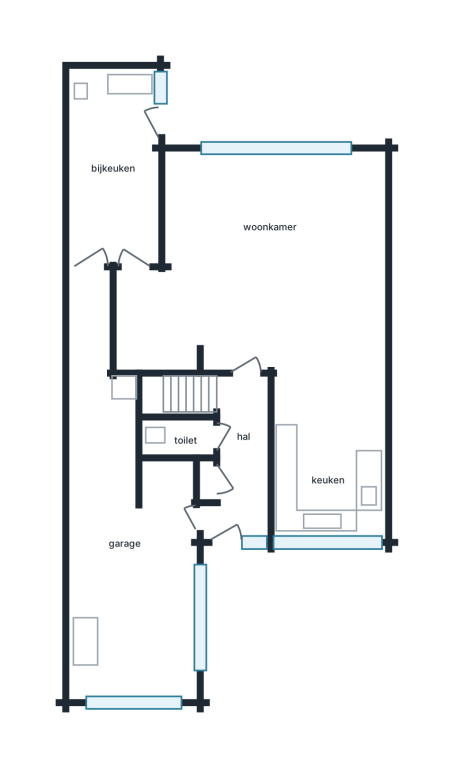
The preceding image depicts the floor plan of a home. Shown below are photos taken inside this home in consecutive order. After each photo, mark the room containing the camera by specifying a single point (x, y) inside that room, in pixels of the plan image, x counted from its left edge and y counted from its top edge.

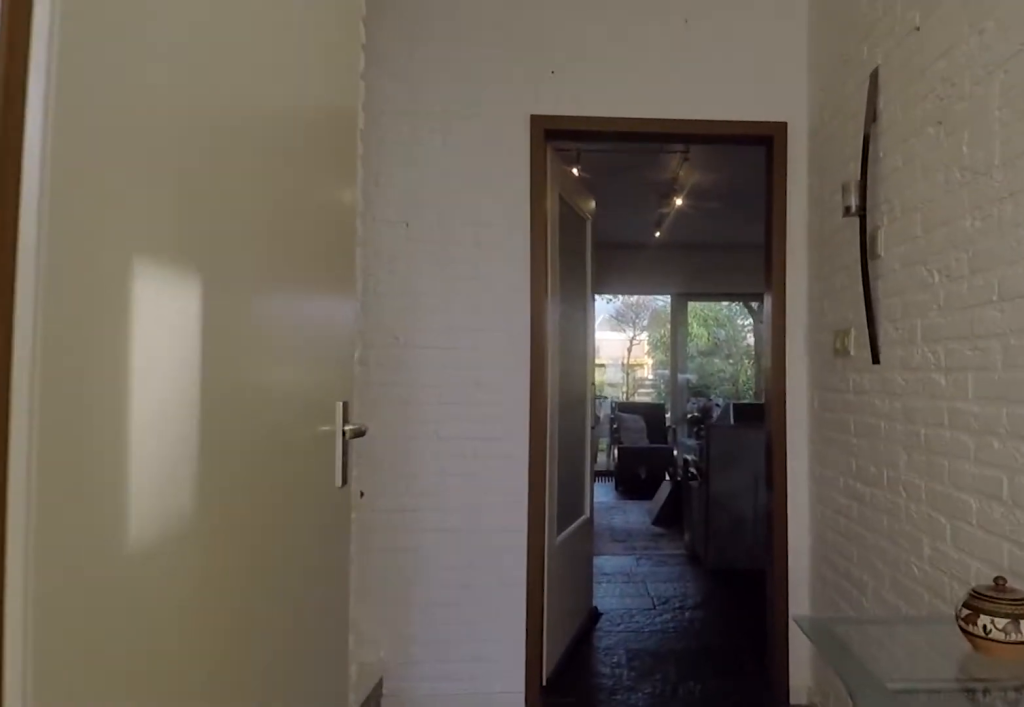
(239, 458)
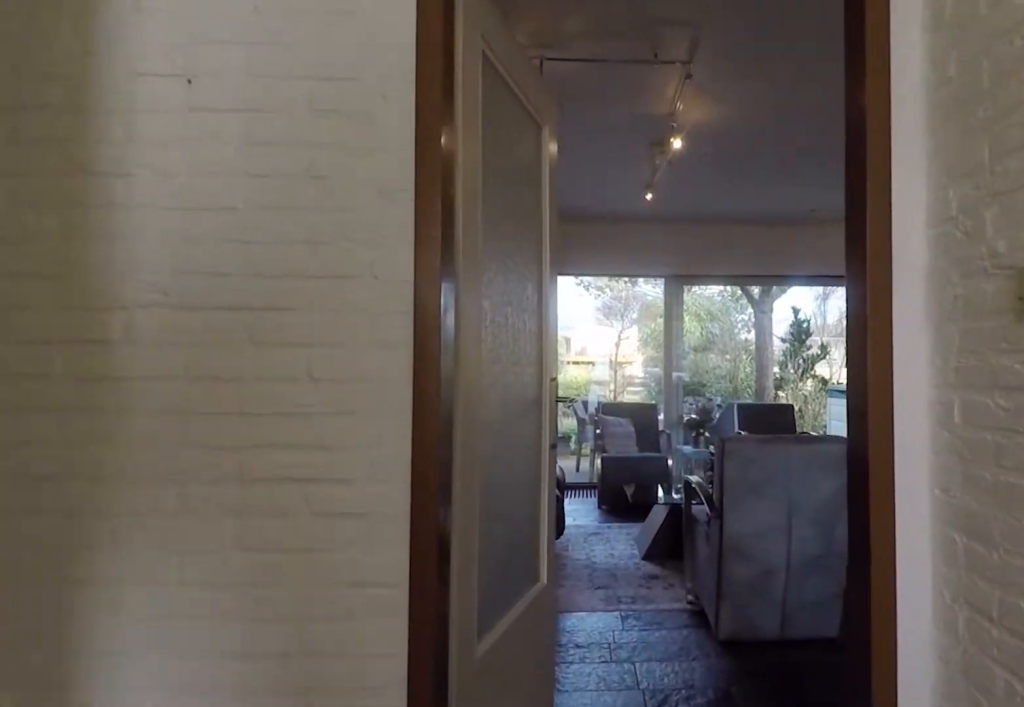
(239, 458)
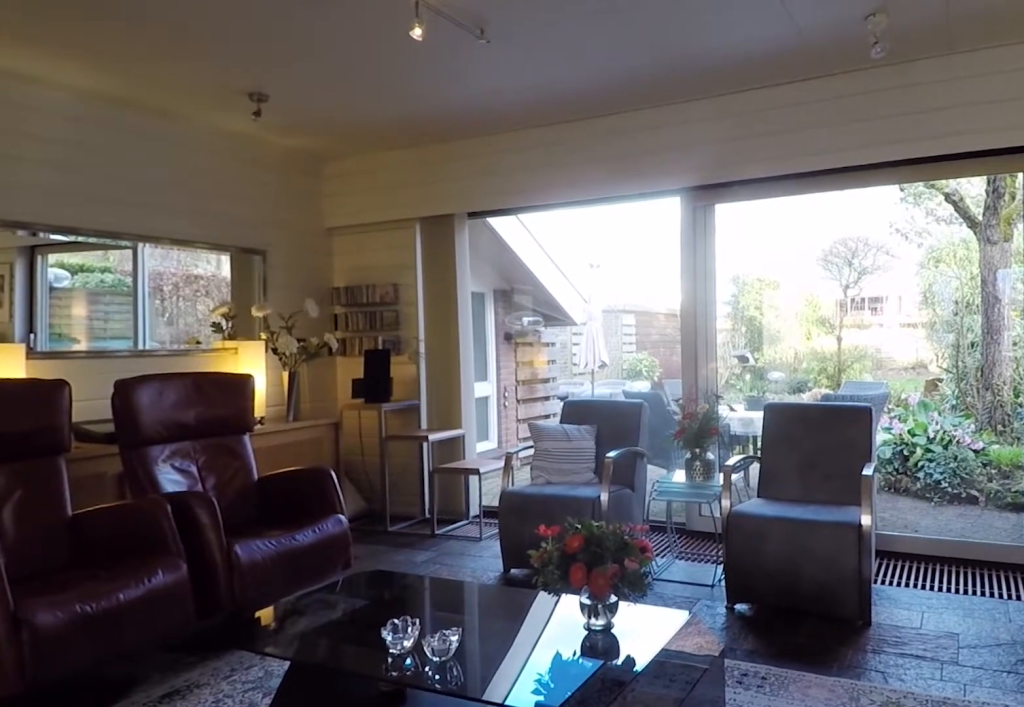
(191, 301)
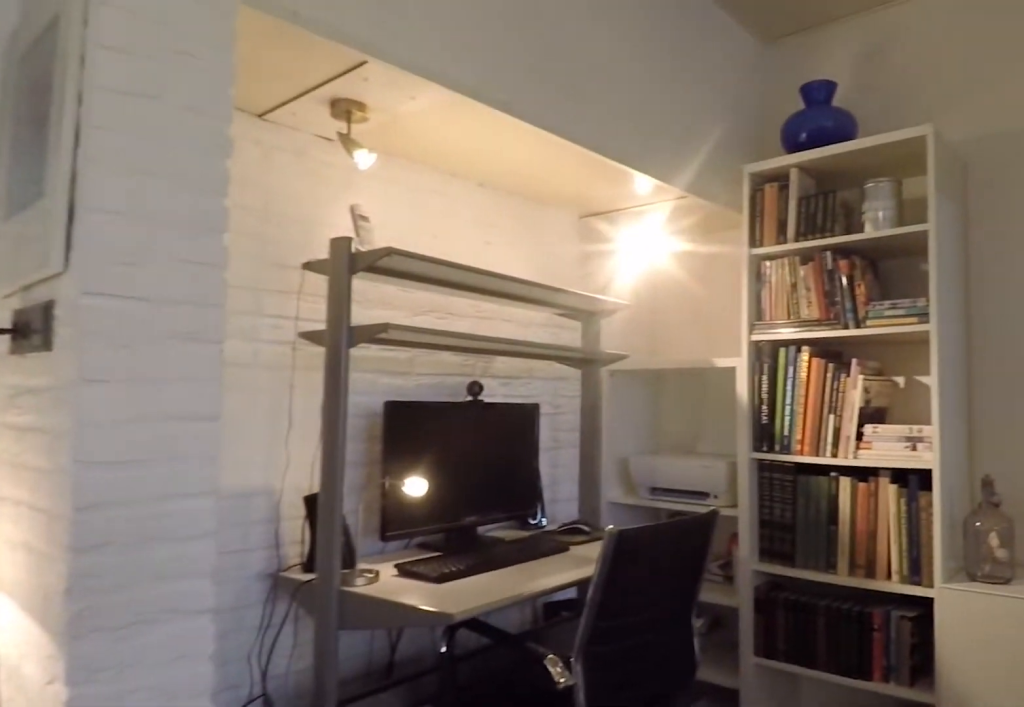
(196, 290)
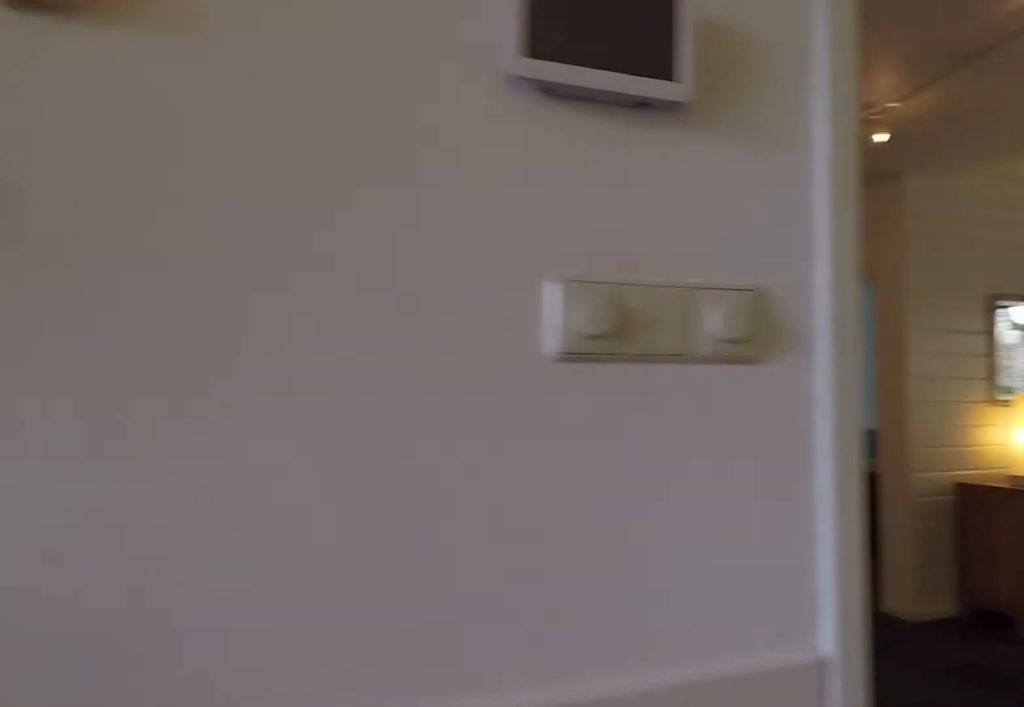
(327, 453)
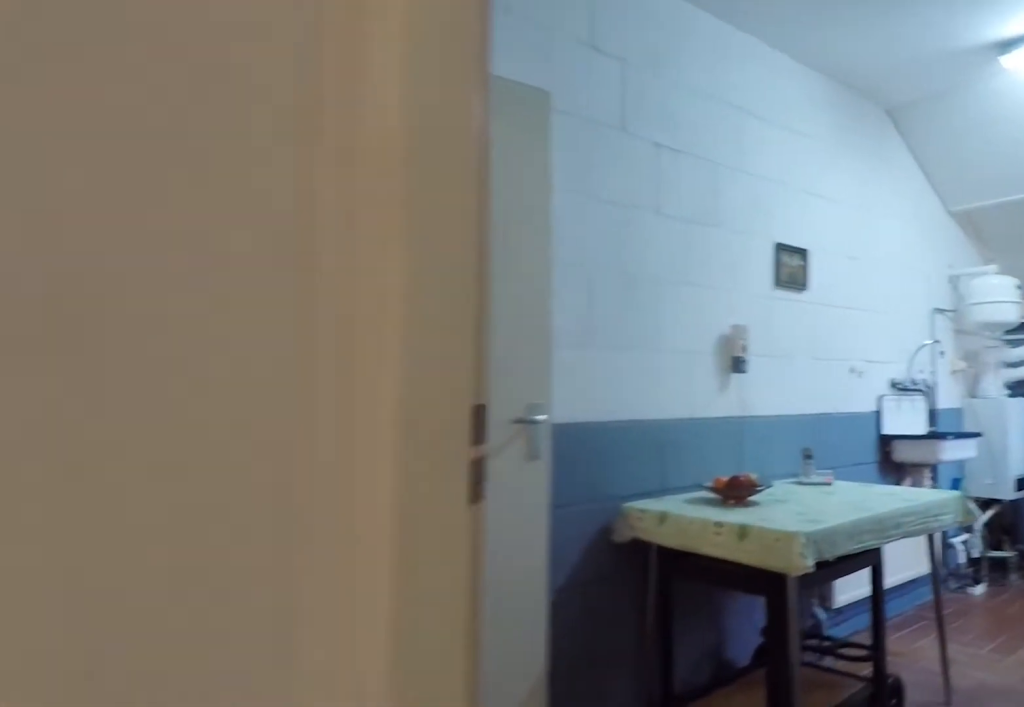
(188, 300)
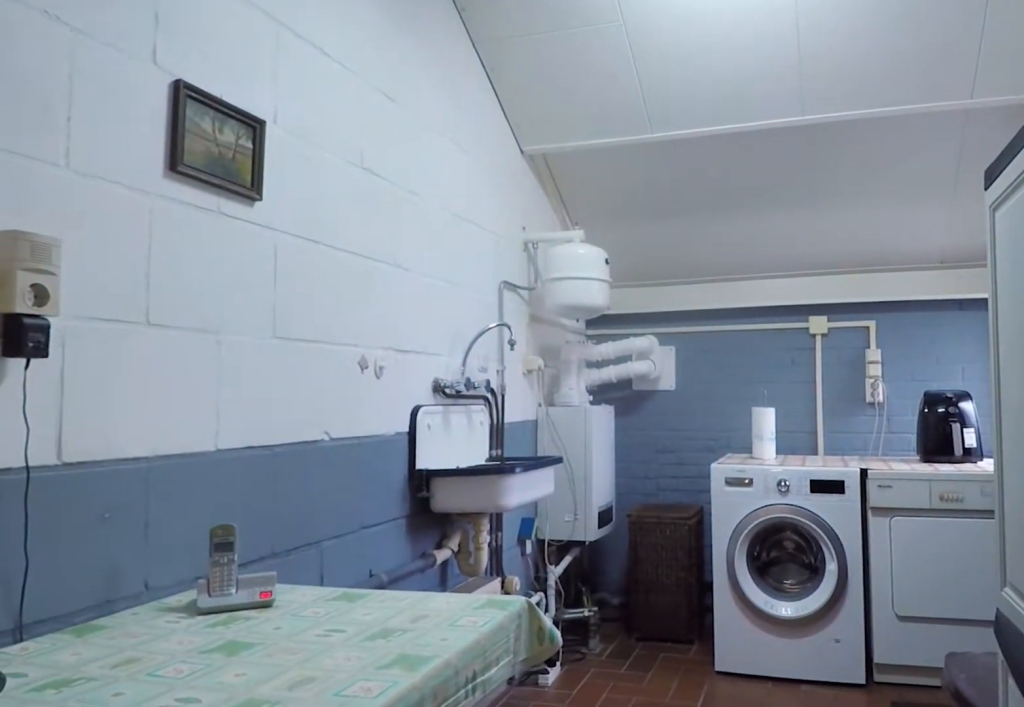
(113, 167)
